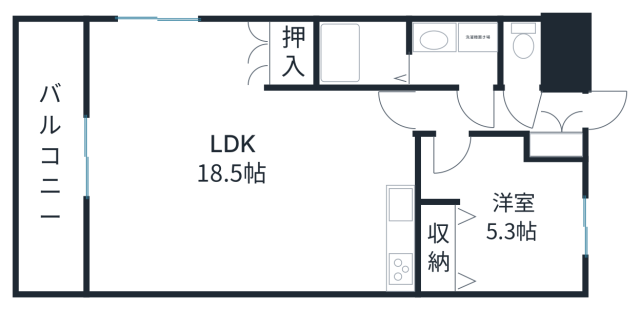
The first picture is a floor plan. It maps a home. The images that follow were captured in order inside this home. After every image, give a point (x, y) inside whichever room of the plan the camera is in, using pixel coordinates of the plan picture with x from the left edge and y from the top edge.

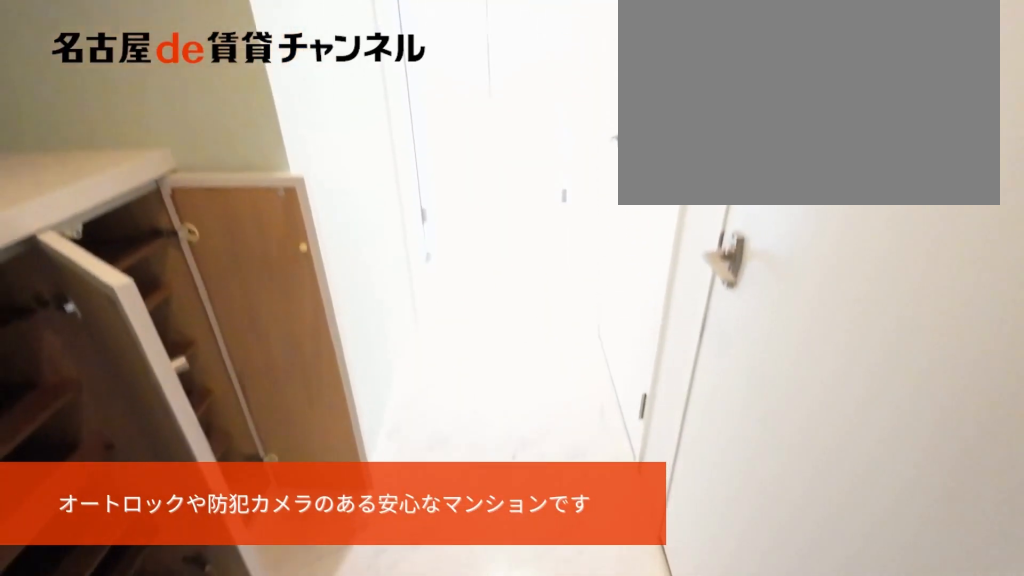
(560, 126)
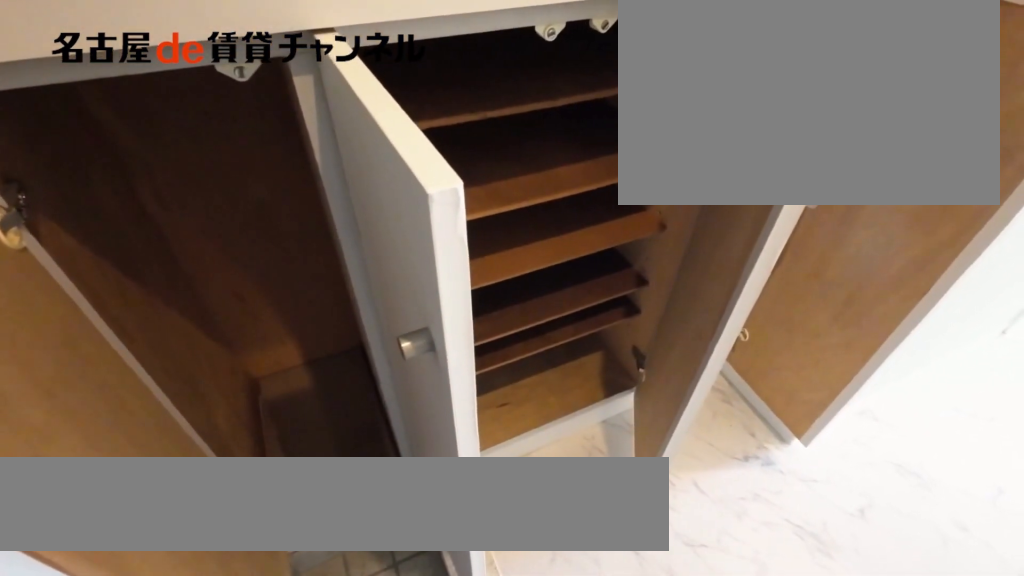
(560, 126)
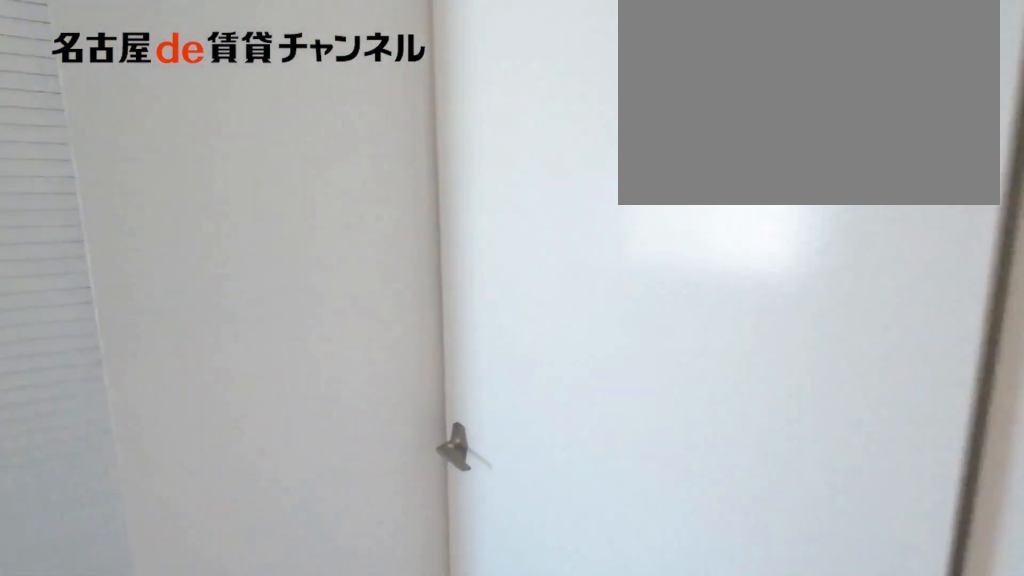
(477, 111)
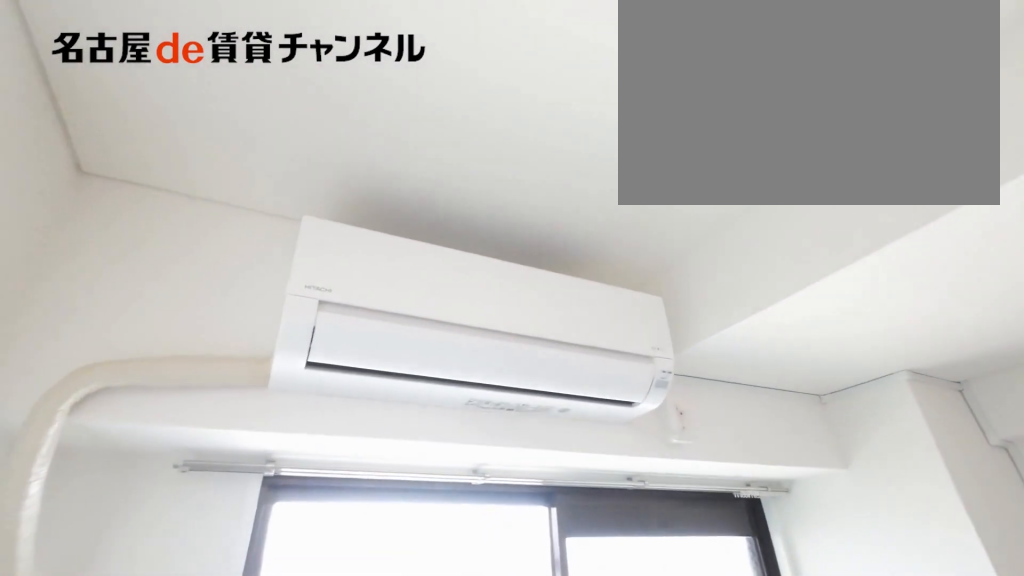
(501, 217)
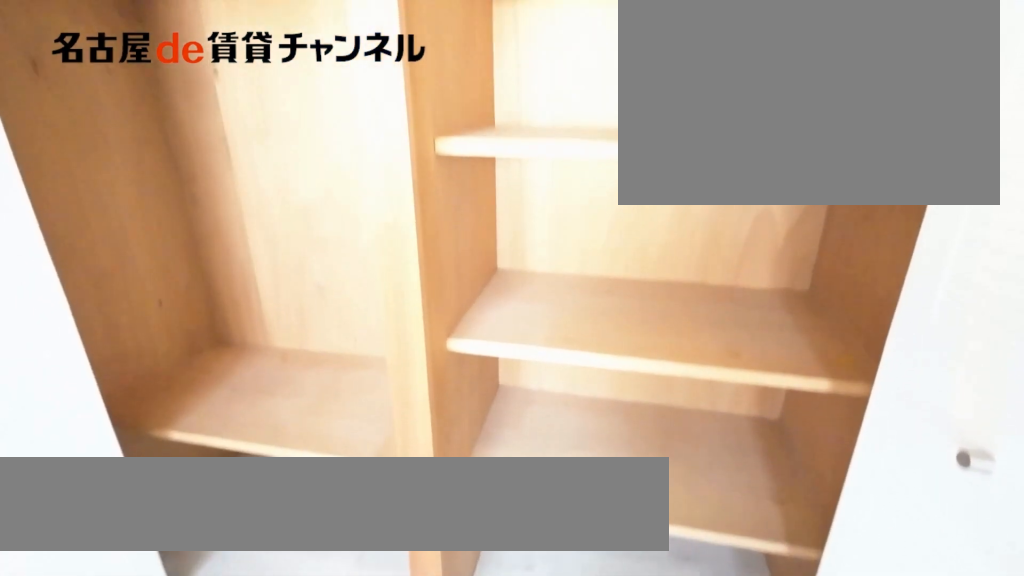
(434, 245)
